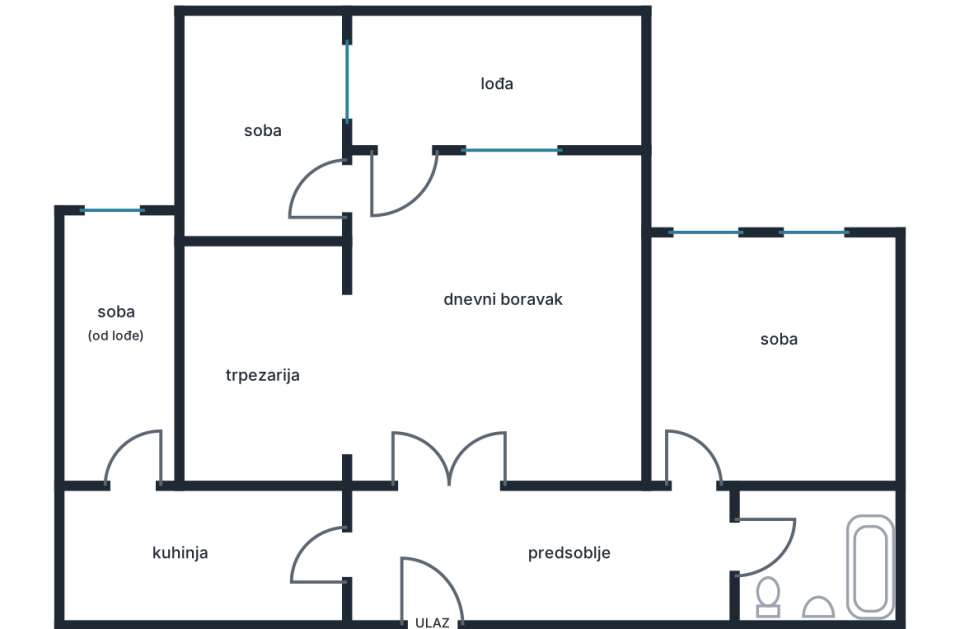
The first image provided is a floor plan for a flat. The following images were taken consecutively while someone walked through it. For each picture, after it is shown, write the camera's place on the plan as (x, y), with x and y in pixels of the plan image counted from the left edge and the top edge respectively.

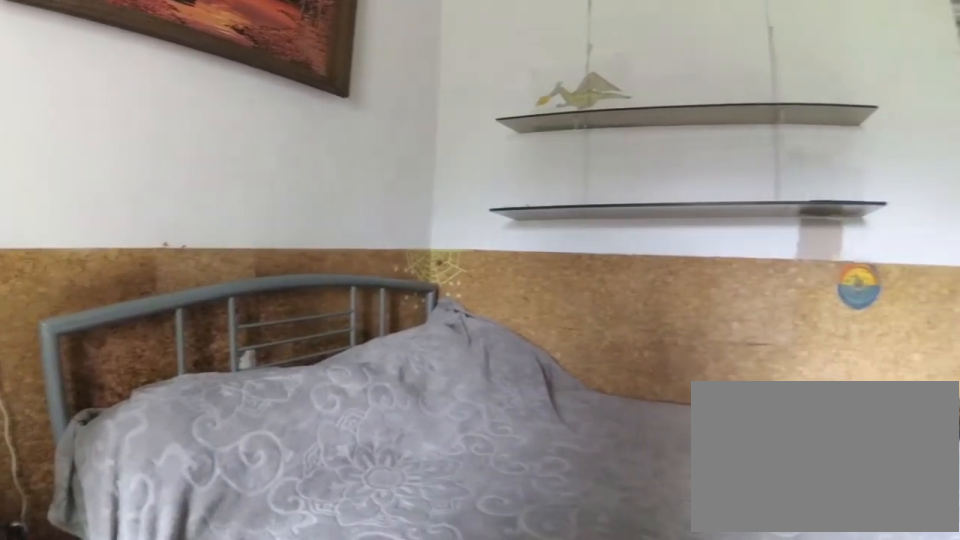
(821, 254)
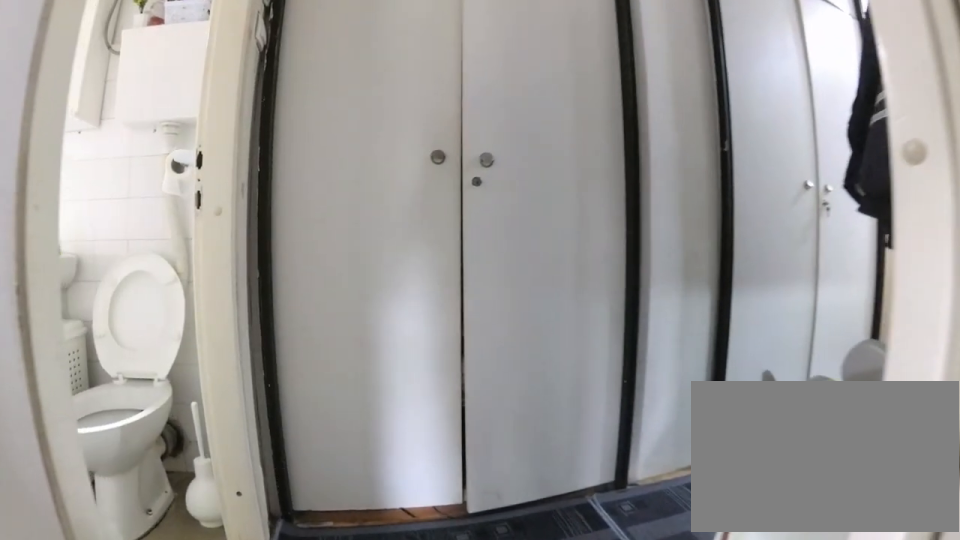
(693, 477)
